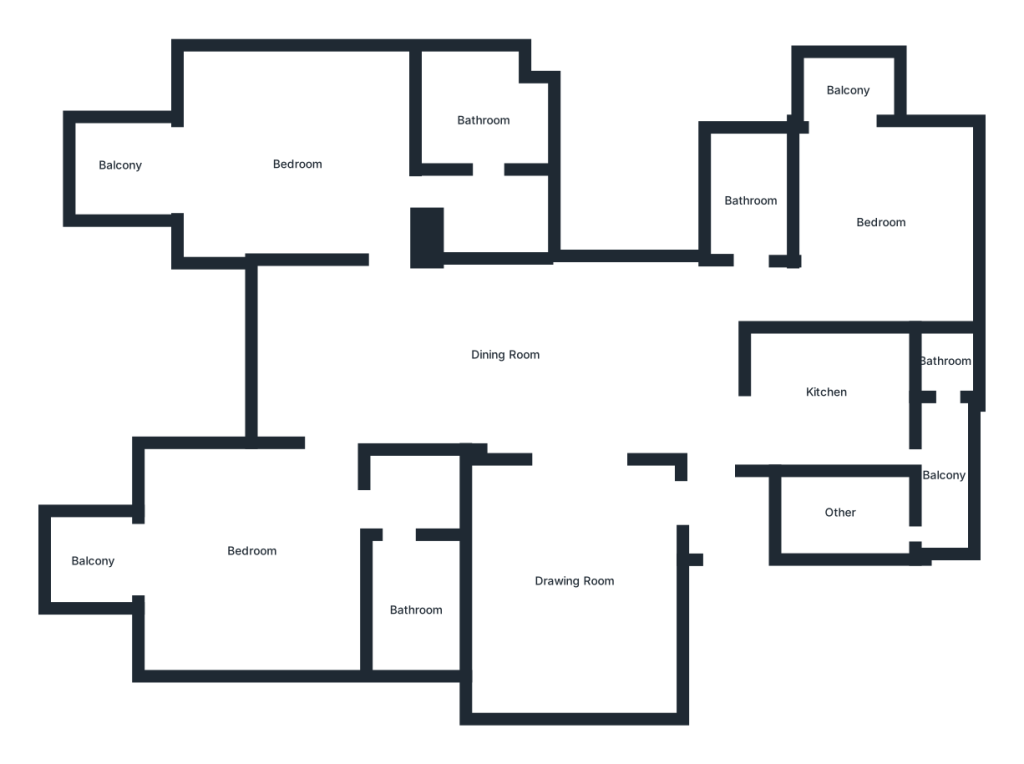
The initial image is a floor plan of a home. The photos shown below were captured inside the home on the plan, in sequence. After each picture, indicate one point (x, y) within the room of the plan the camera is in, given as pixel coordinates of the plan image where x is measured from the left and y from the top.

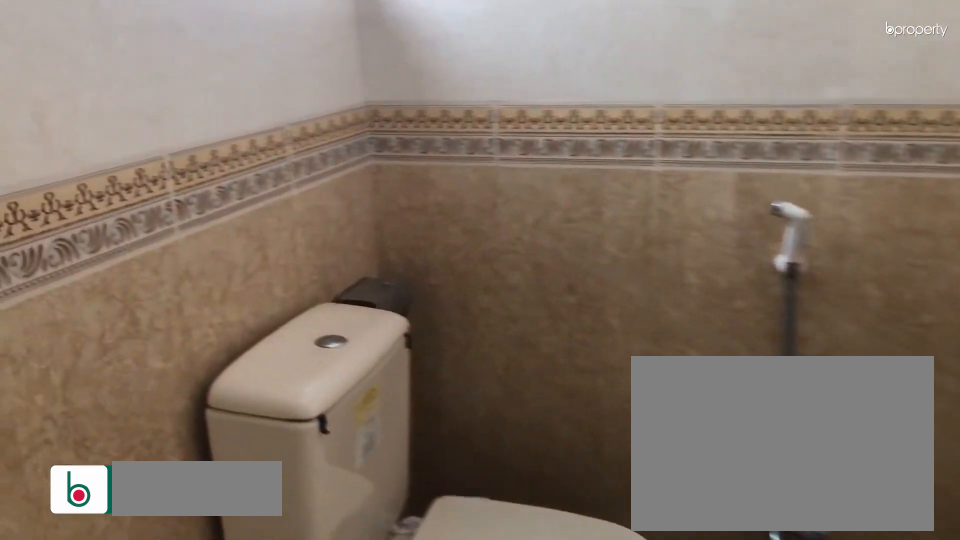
(752, 197)
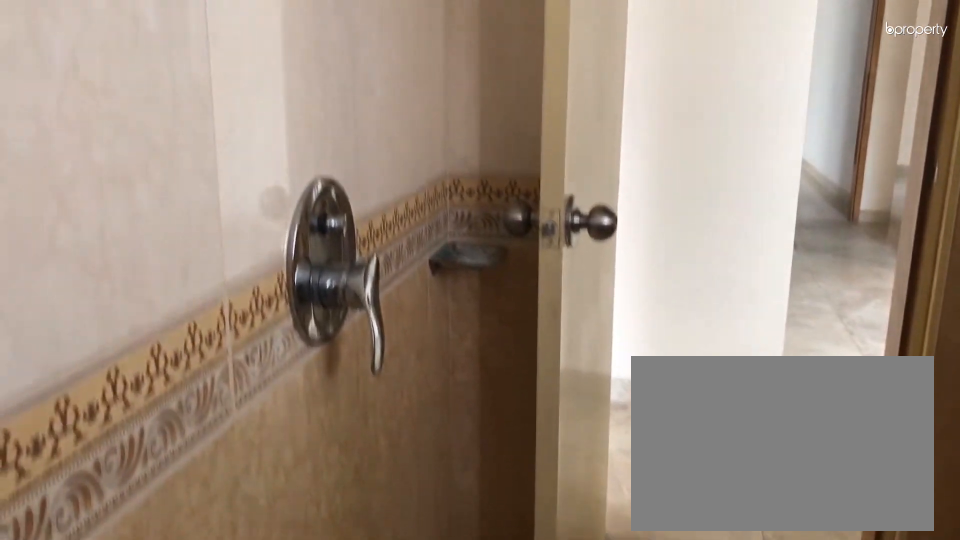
(752, 197)
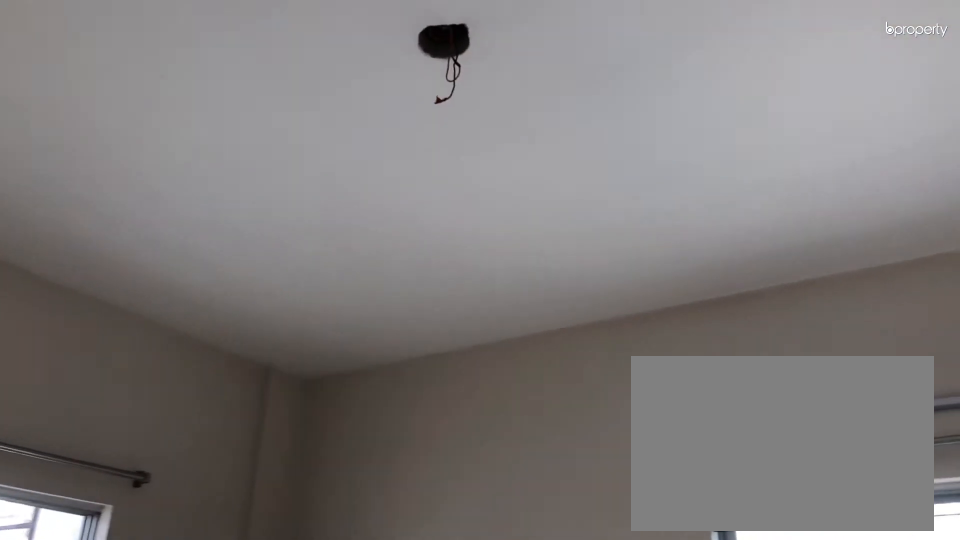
(296, 164)
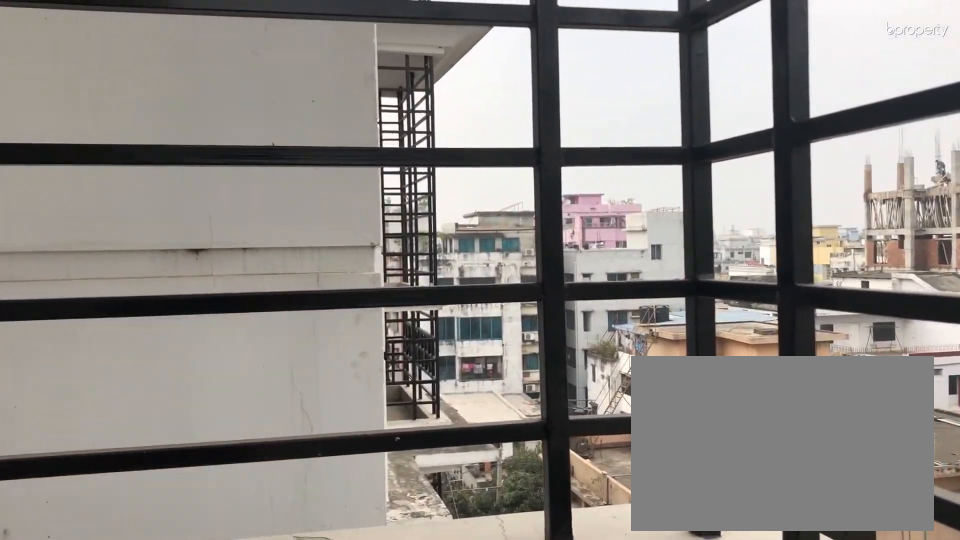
(123, 165)
